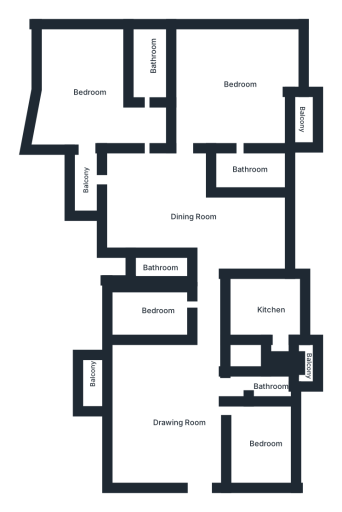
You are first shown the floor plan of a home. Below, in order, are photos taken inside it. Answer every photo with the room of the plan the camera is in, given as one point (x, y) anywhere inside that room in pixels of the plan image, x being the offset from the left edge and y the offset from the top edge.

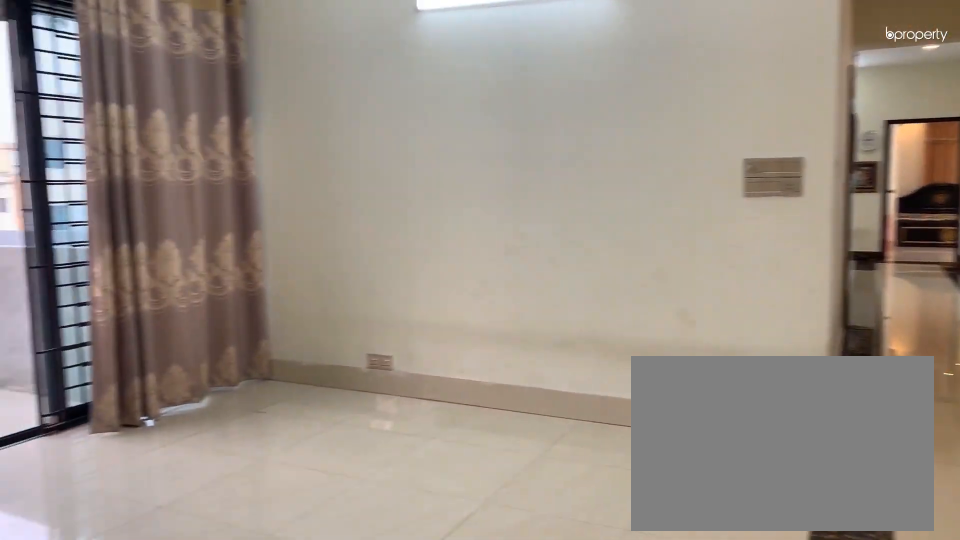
(181, 422)
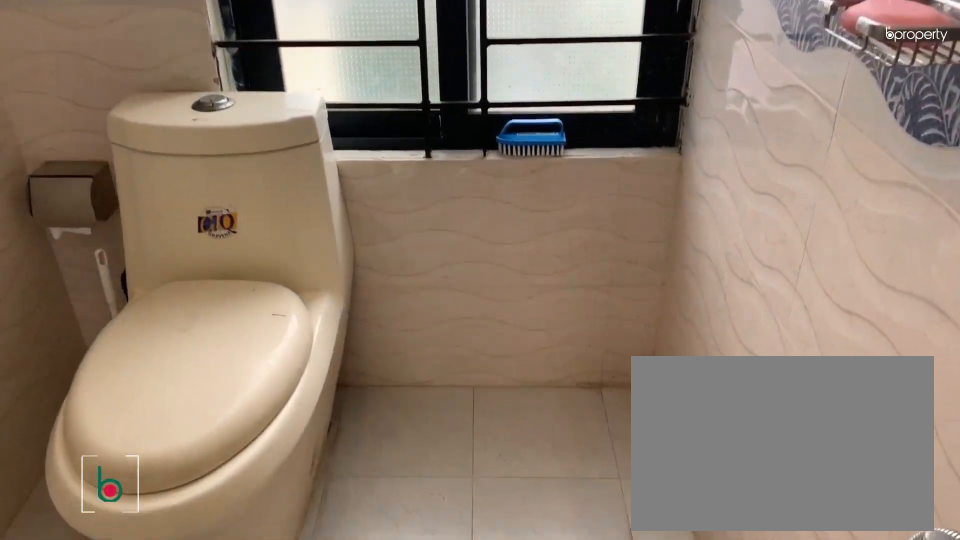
(272, 386)
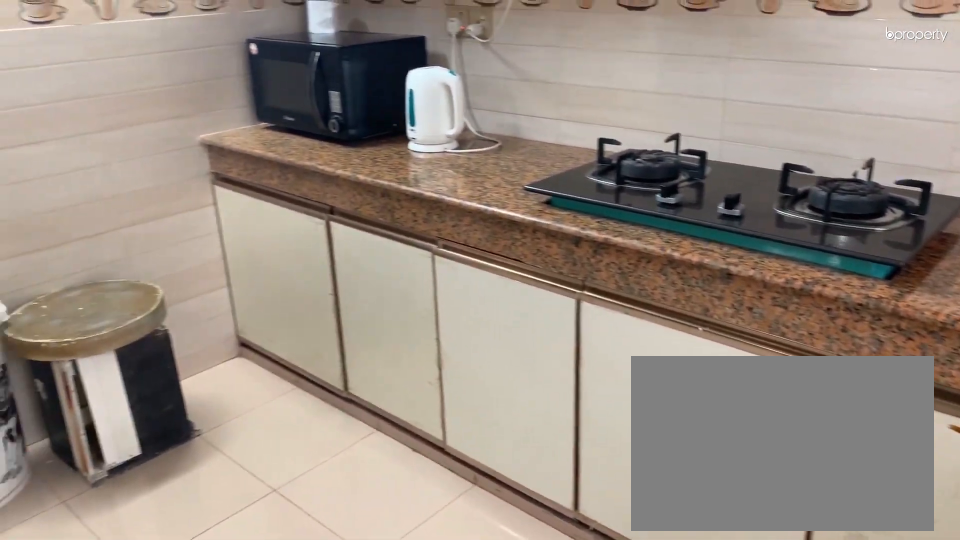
(274, 310)
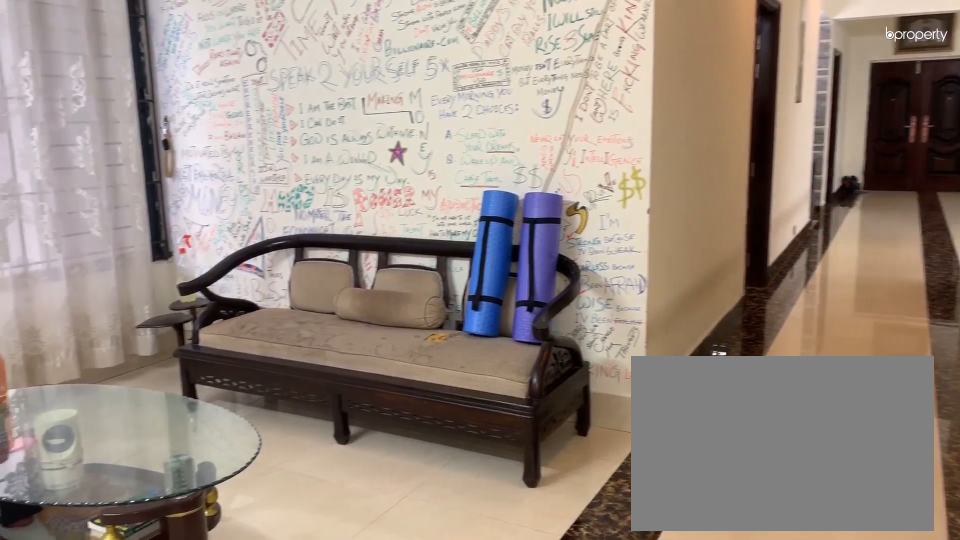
(183, 202)
